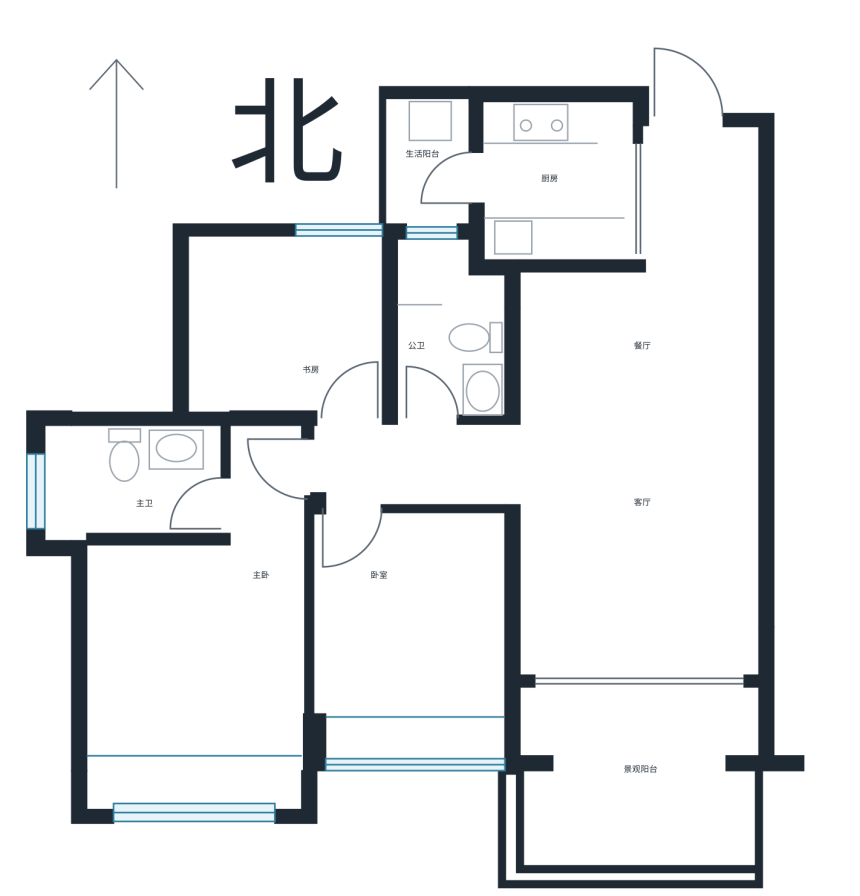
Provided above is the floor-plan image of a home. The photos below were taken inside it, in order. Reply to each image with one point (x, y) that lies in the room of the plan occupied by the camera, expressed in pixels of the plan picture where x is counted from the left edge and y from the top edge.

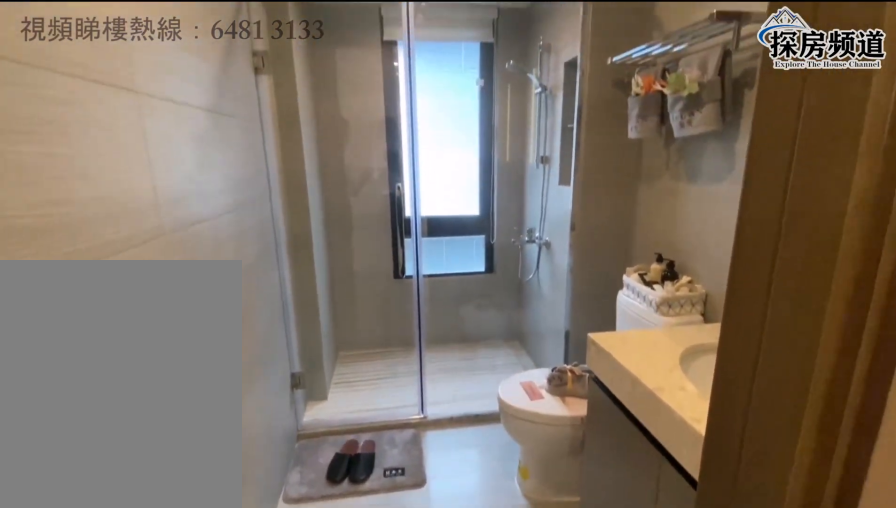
(137, 471)
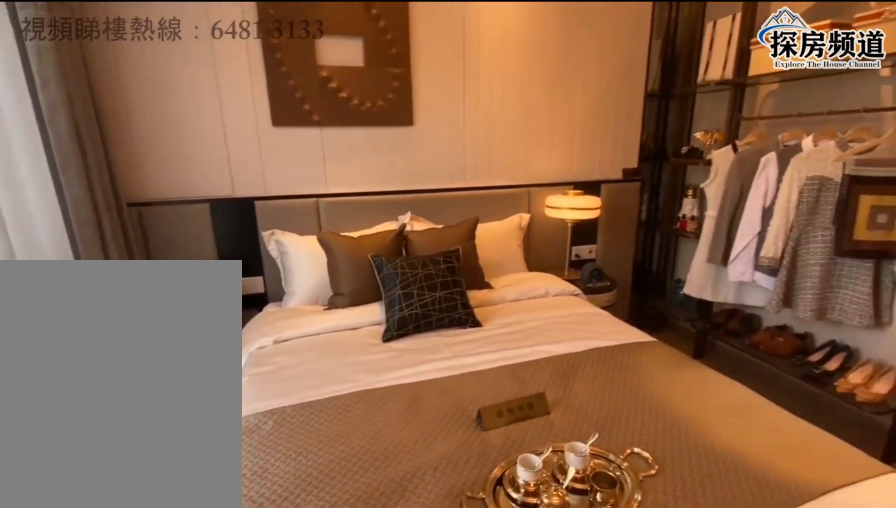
(177, 683)
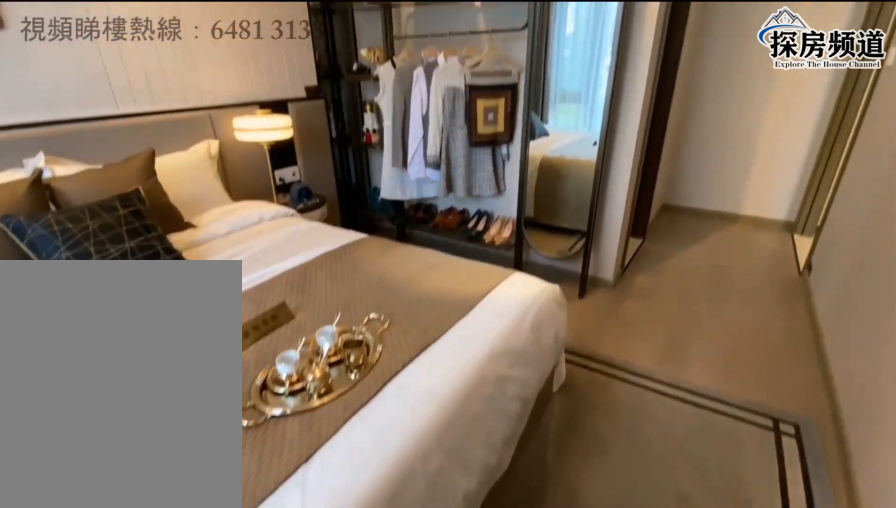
(177, 681)
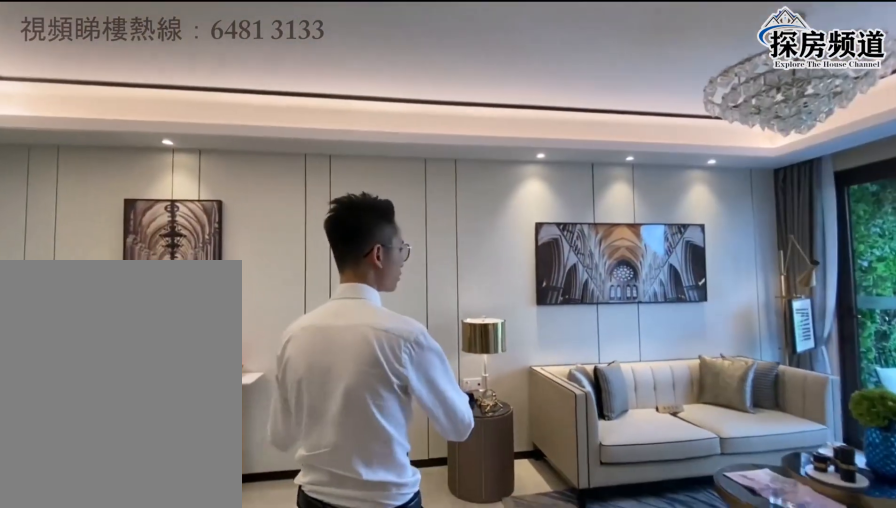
(663, 411)
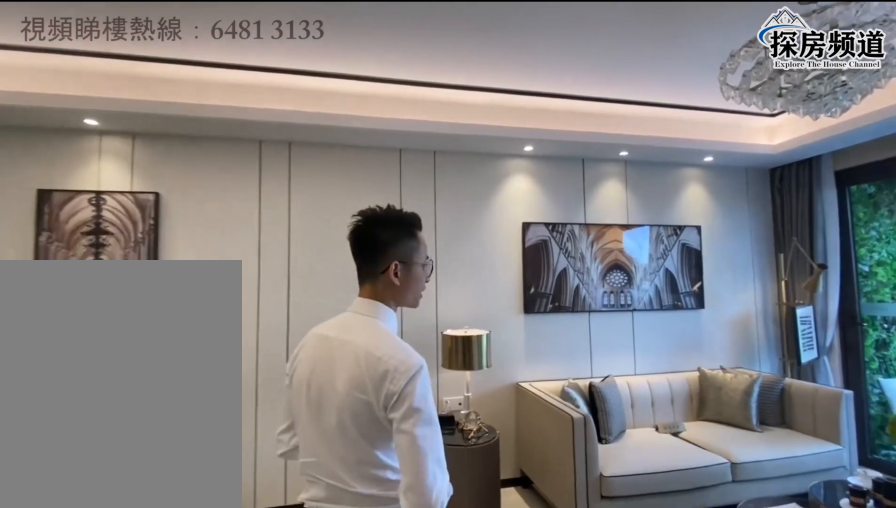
(662, 431)
